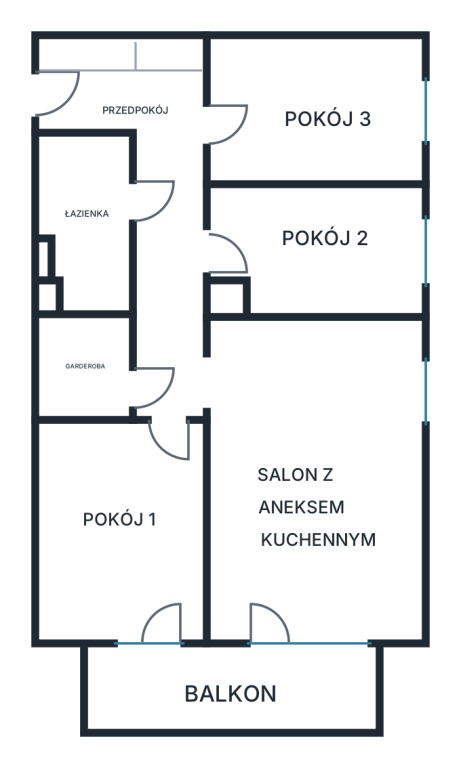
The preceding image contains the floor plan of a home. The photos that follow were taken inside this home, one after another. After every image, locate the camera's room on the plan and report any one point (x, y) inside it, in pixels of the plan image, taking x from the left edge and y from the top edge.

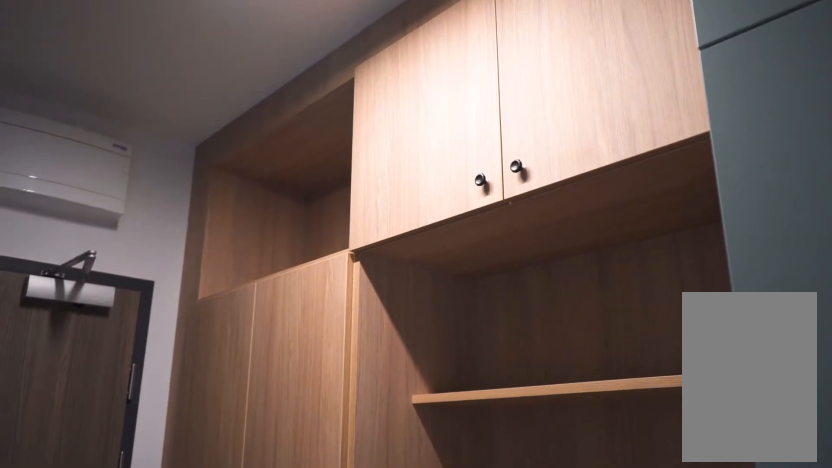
(152, 188)
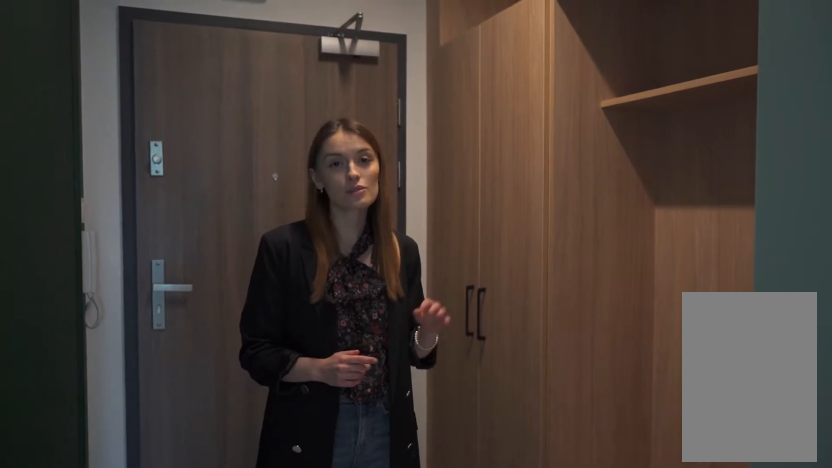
(152, 188)
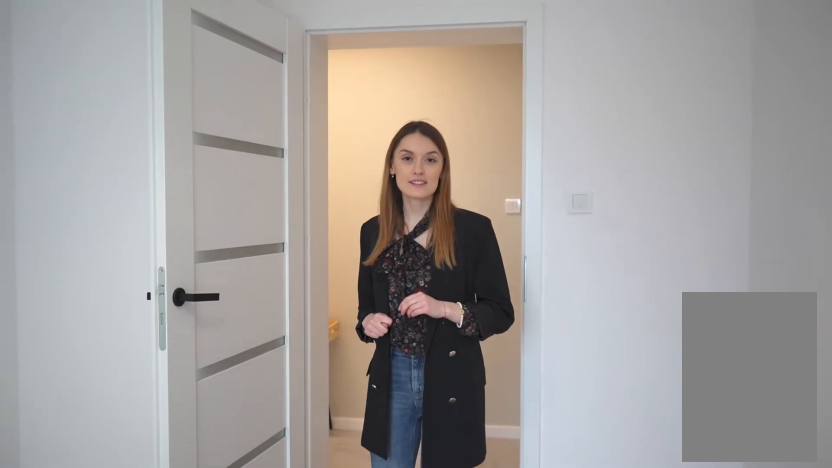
(320, 247)
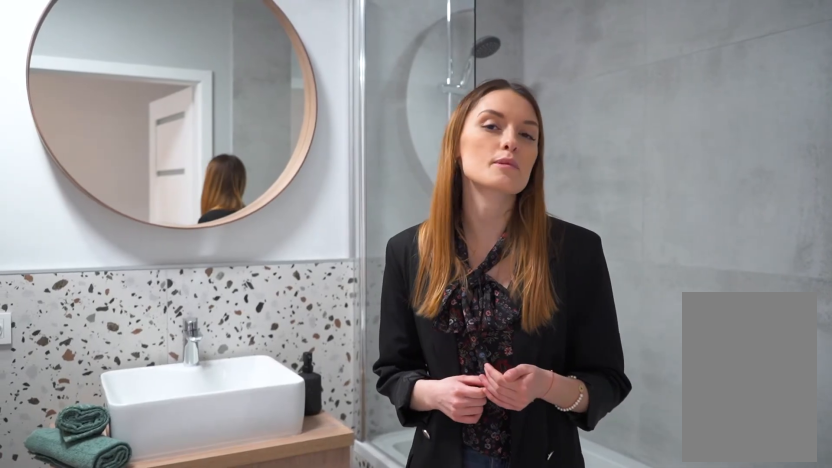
(86, 220)
